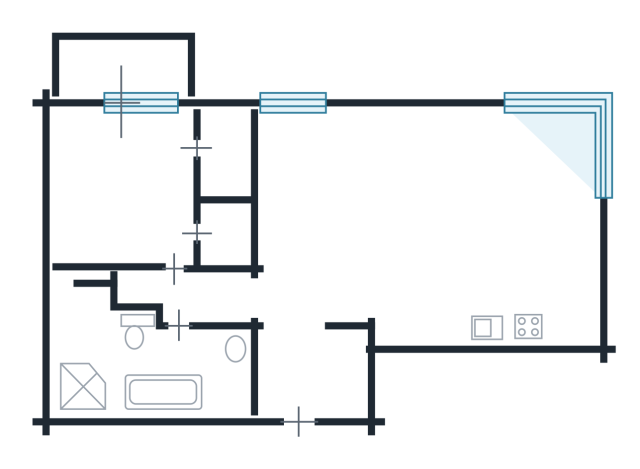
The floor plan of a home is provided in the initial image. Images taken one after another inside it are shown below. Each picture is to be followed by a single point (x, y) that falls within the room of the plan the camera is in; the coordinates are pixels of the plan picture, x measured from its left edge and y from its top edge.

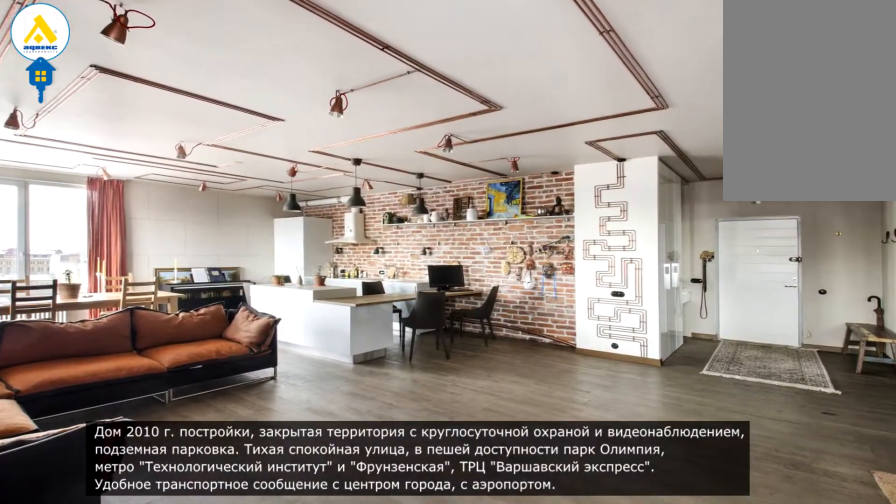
(362, 240)
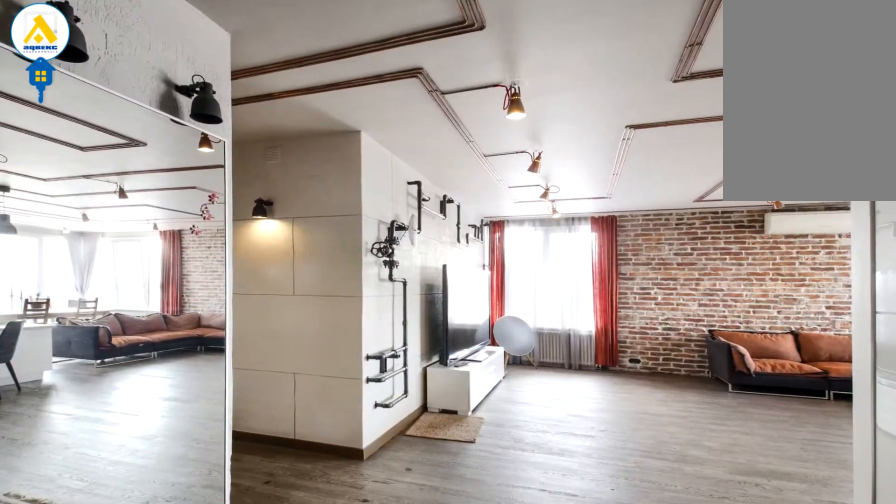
(362, 240)
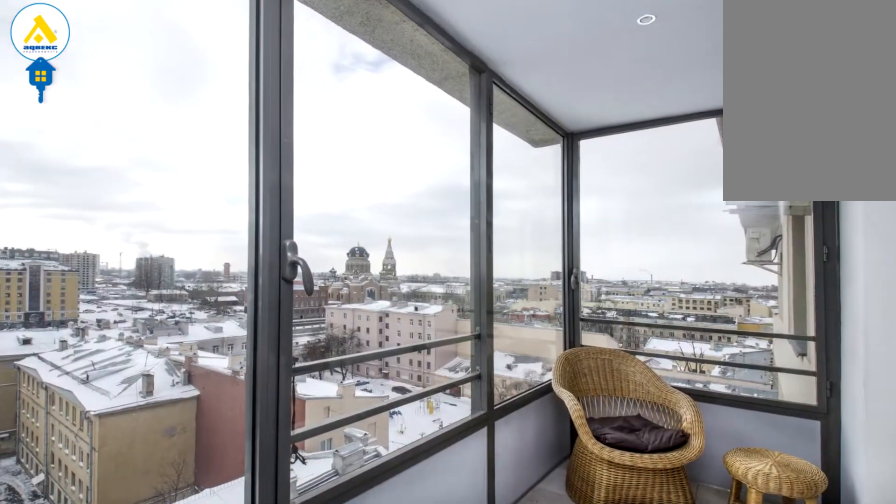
(130, 69)
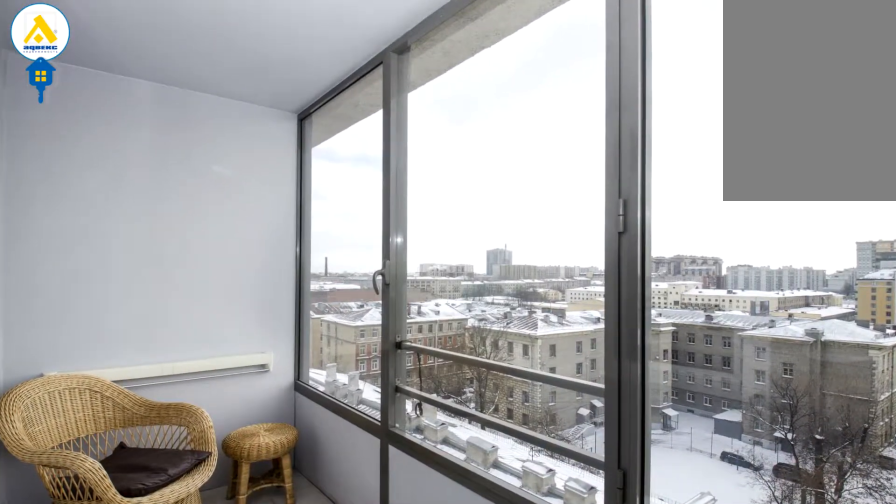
(130, 69)
